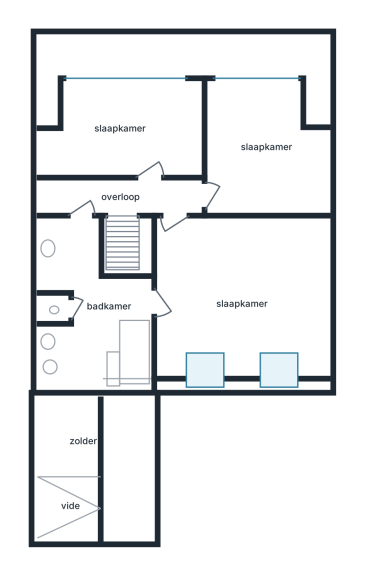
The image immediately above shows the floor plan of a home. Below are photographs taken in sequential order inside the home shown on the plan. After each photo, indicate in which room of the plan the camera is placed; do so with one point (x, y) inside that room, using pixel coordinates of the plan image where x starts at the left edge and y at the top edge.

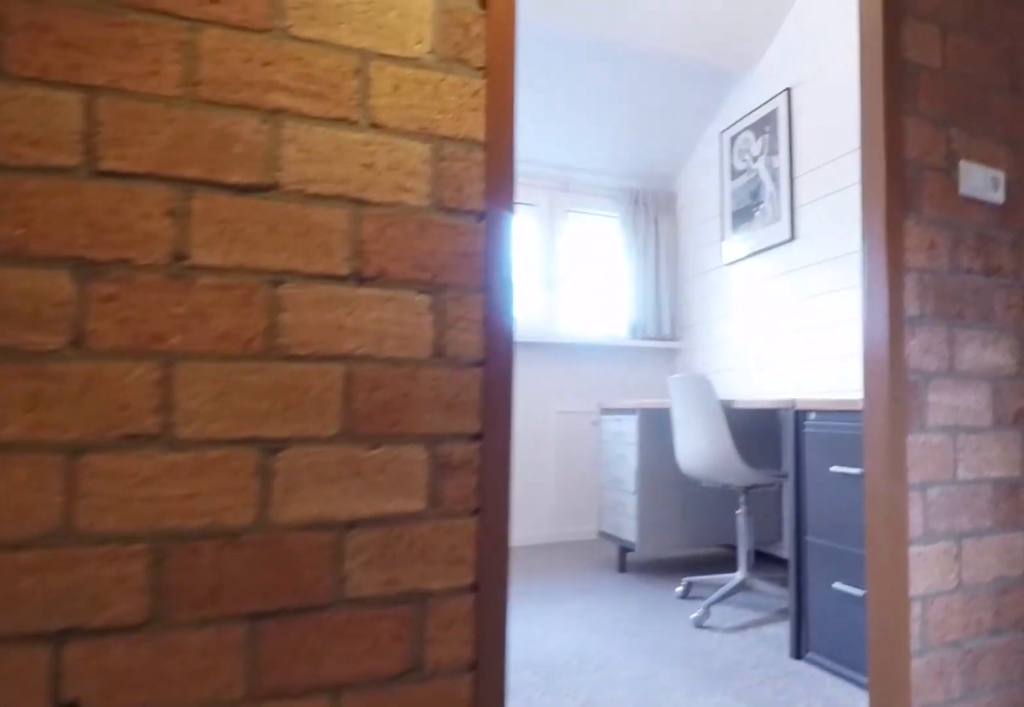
(89, 194)
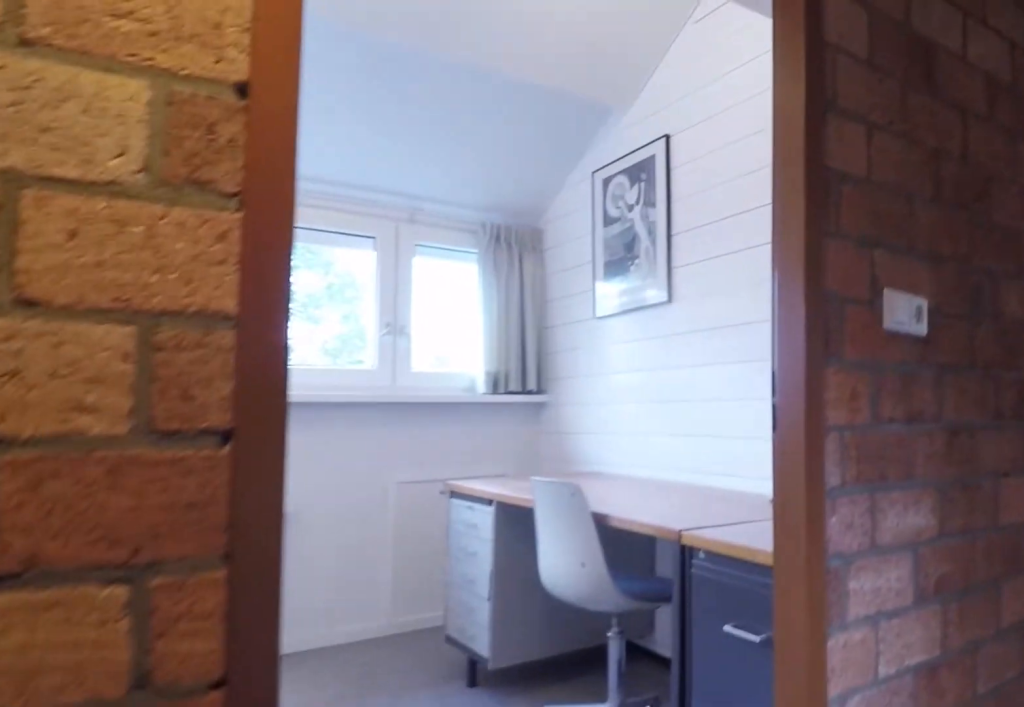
(89, 194)
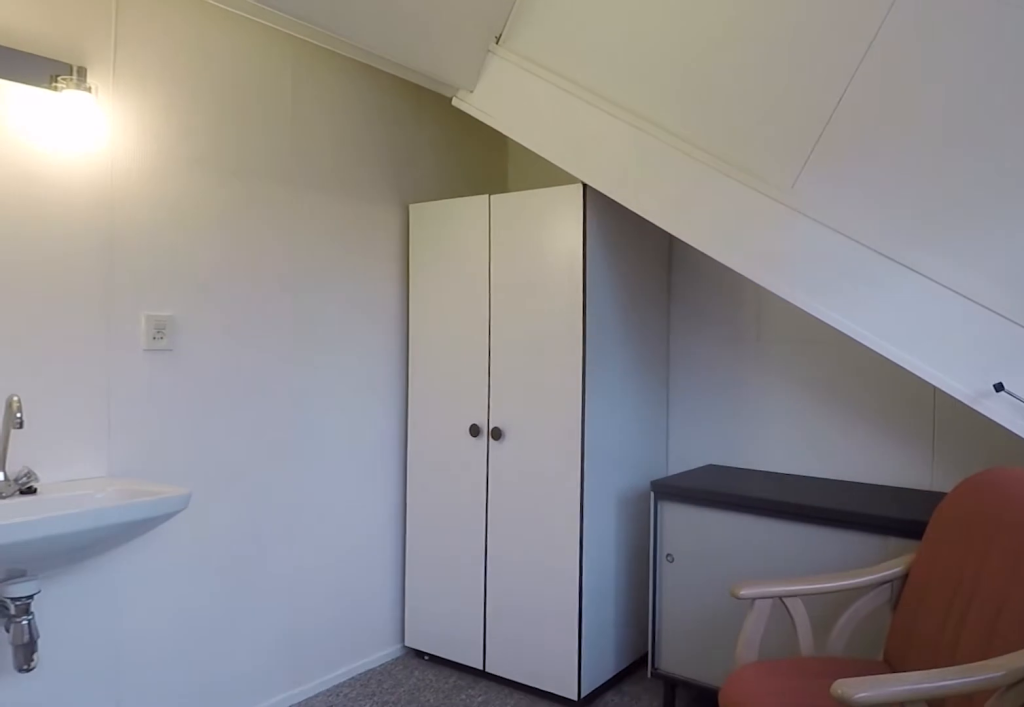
(109, 126)
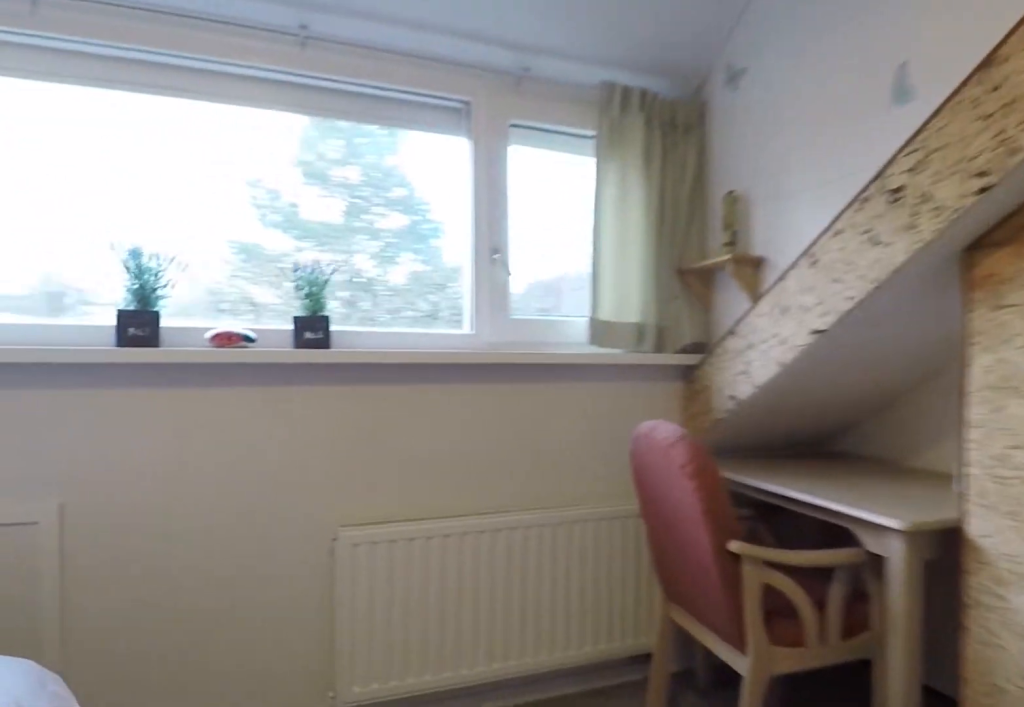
(254, 92)
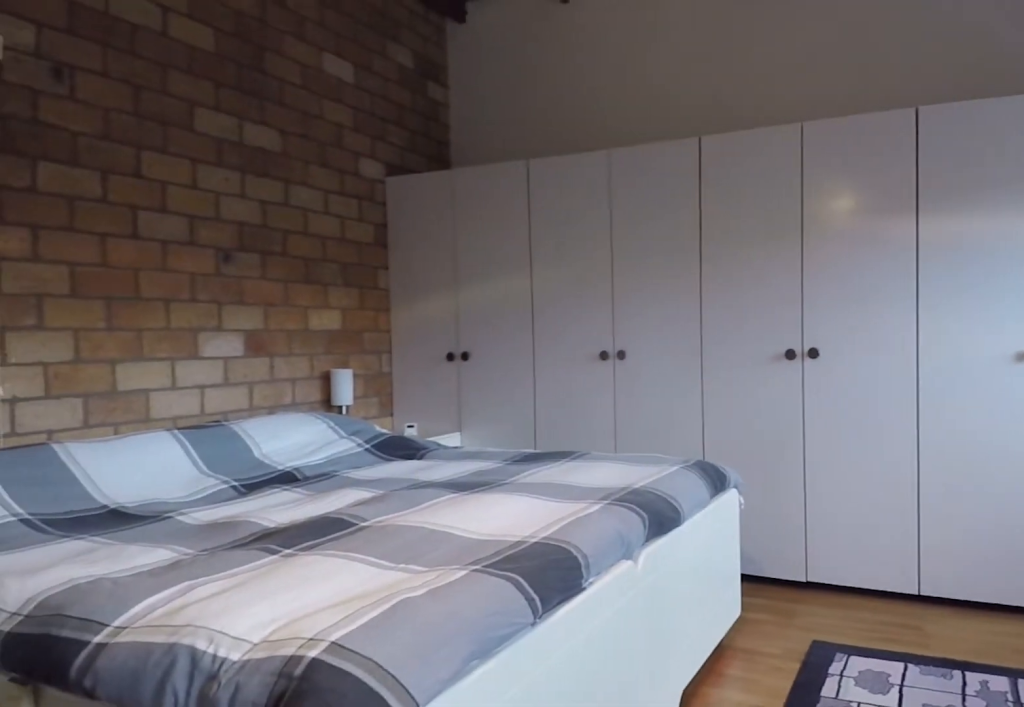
(240, 330)
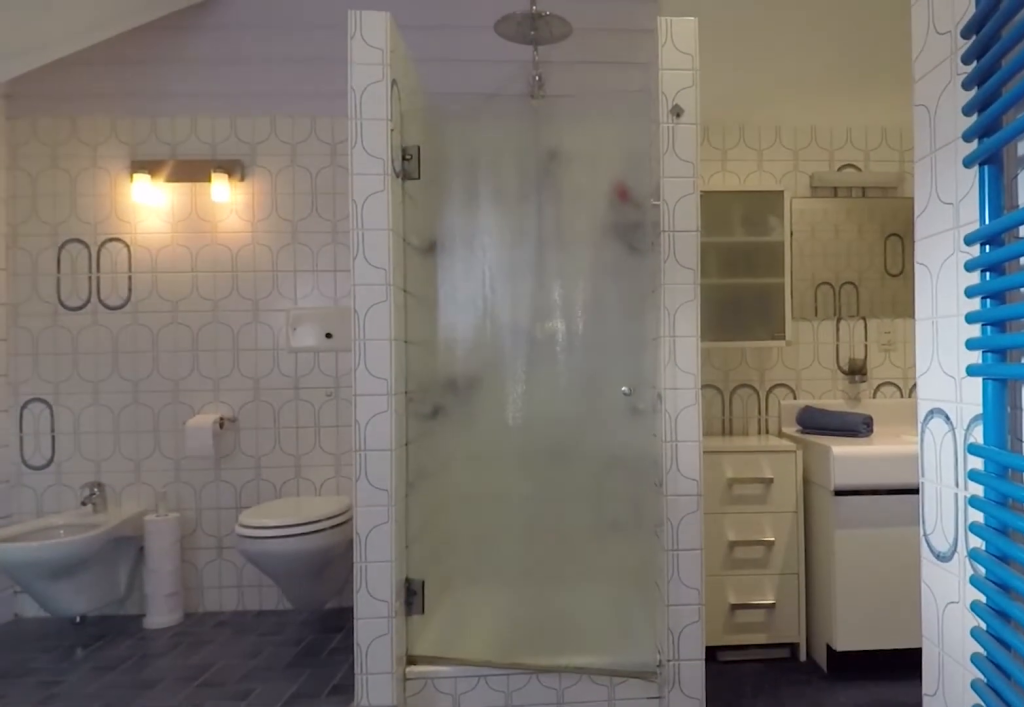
(89, 313)
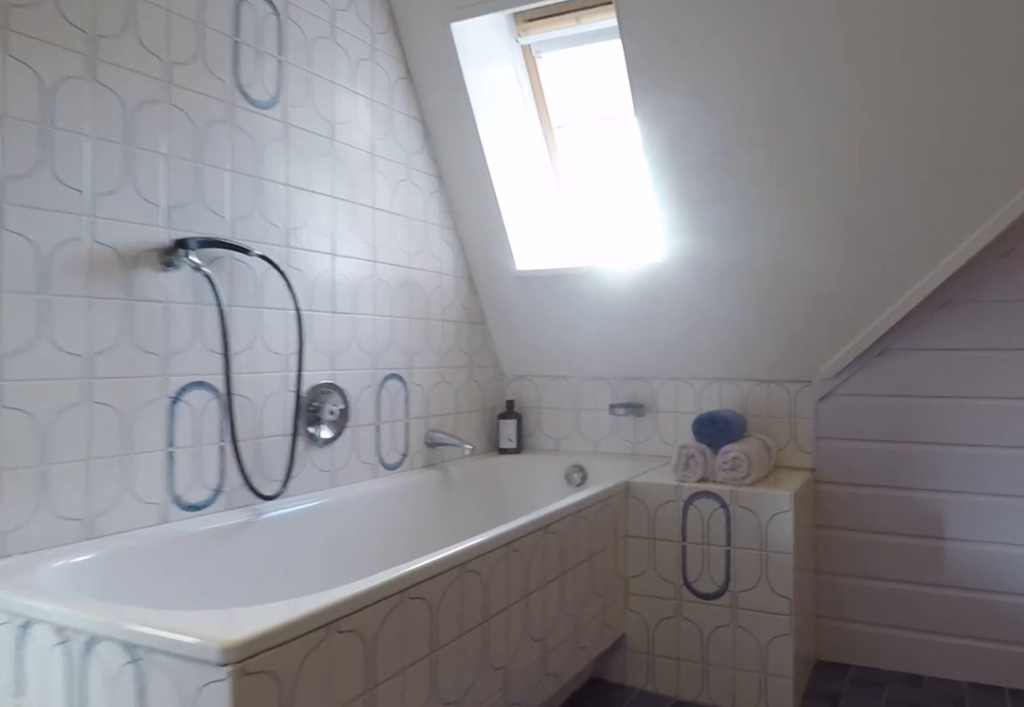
(89, 313)
